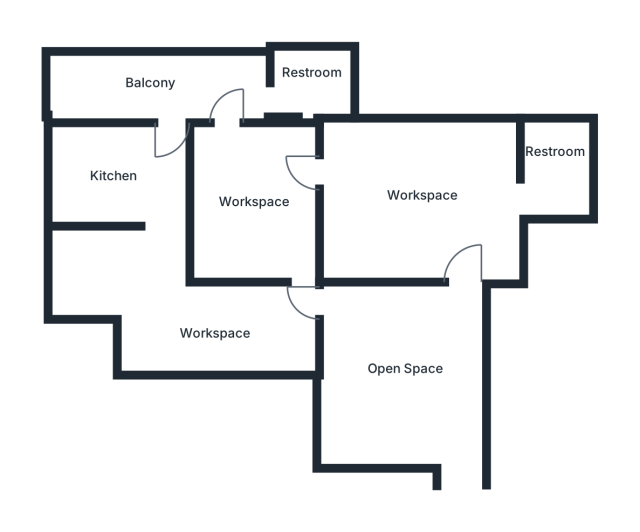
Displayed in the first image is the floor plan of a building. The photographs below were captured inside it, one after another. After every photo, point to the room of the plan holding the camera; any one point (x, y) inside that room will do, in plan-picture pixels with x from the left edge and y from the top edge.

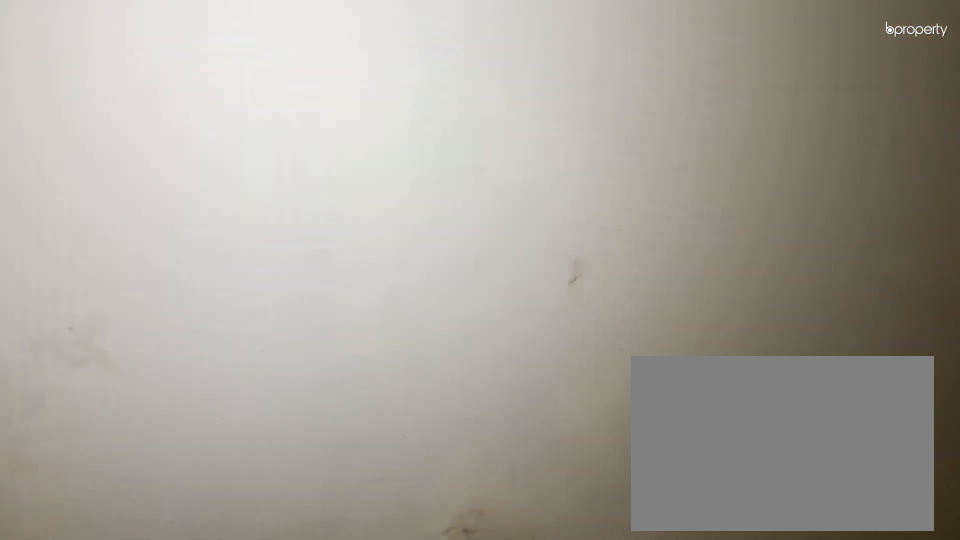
(254, 335)
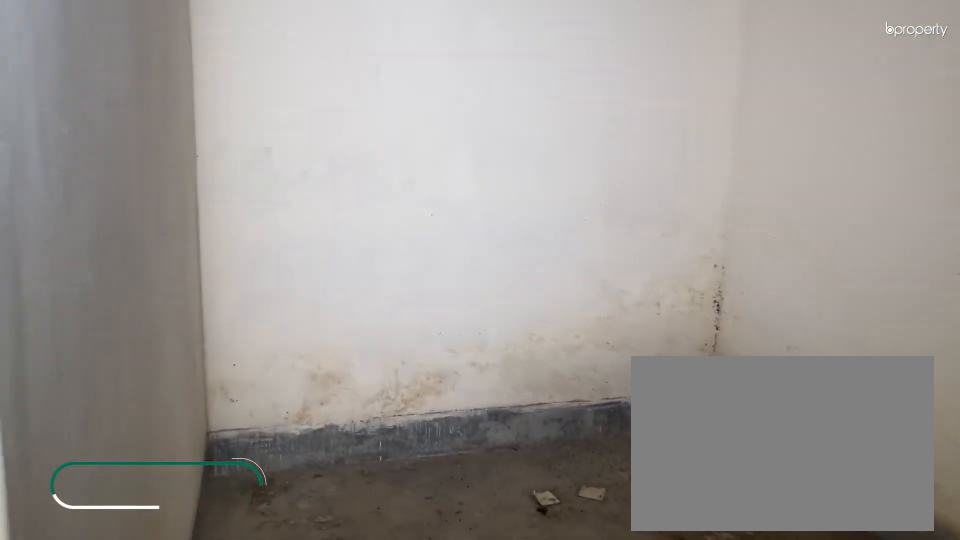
(100, 271)
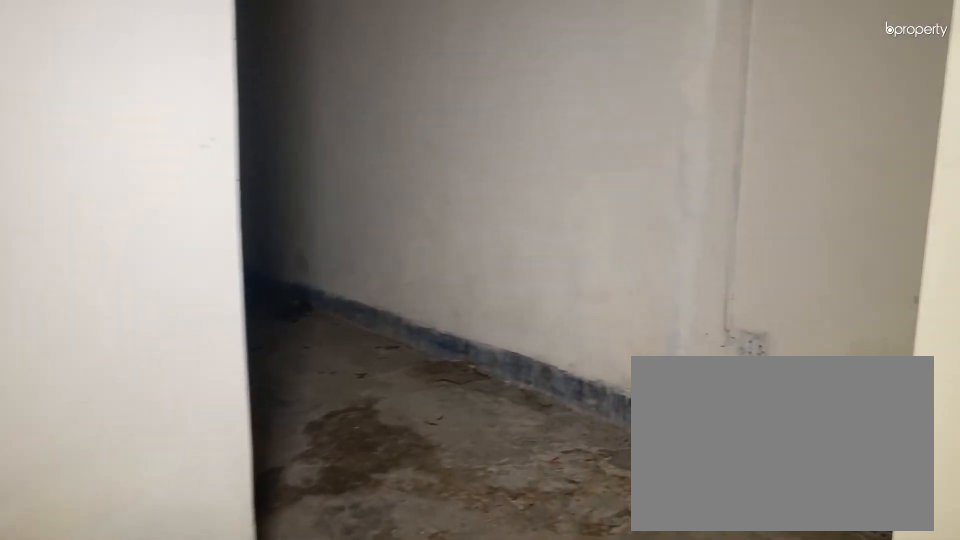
(241, 334)
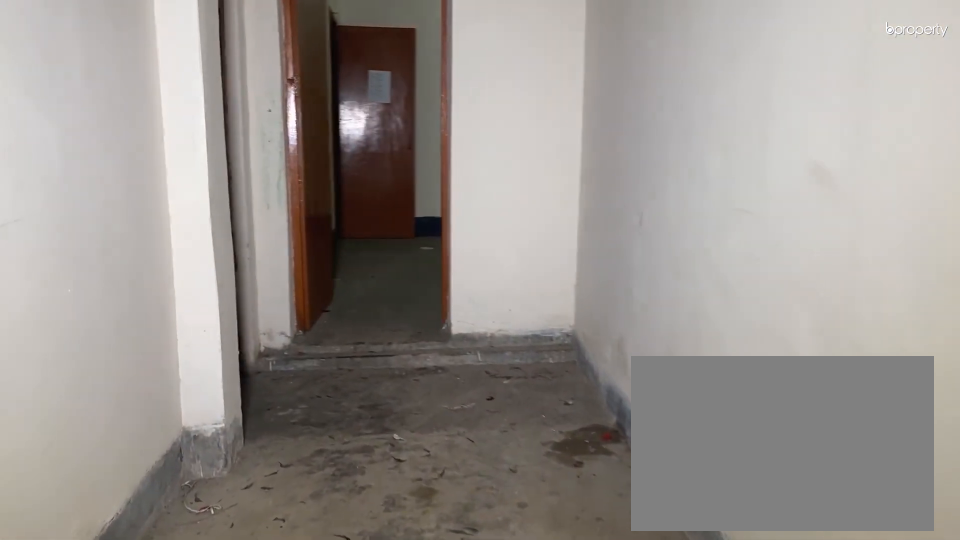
(241, 334)
